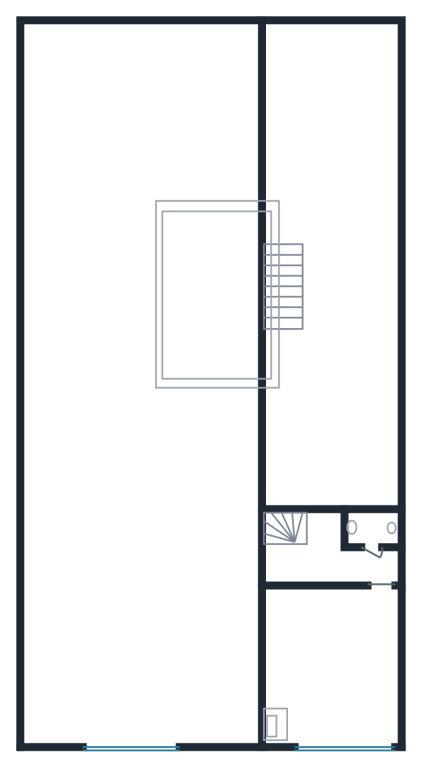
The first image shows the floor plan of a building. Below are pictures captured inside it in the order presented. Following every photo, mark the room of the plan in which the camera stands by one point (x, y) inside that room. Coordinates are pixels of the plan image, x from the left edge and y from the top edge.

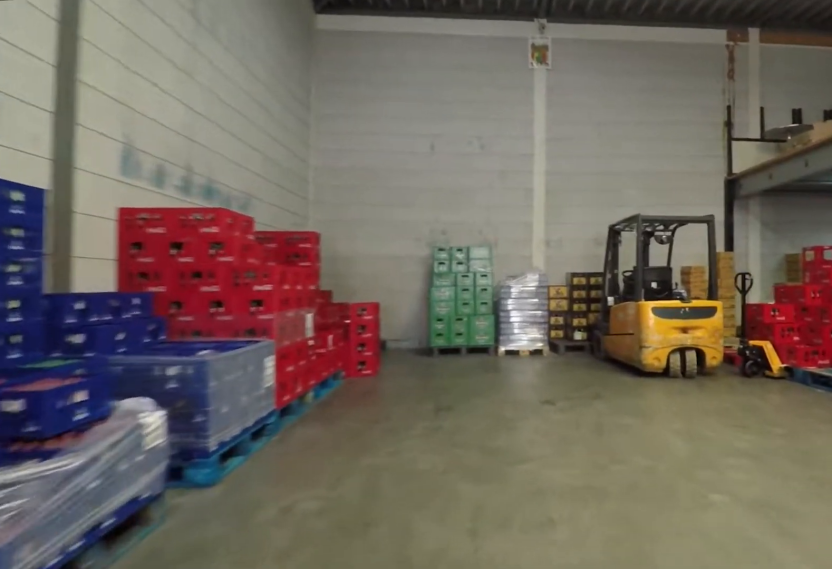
(31, 483)
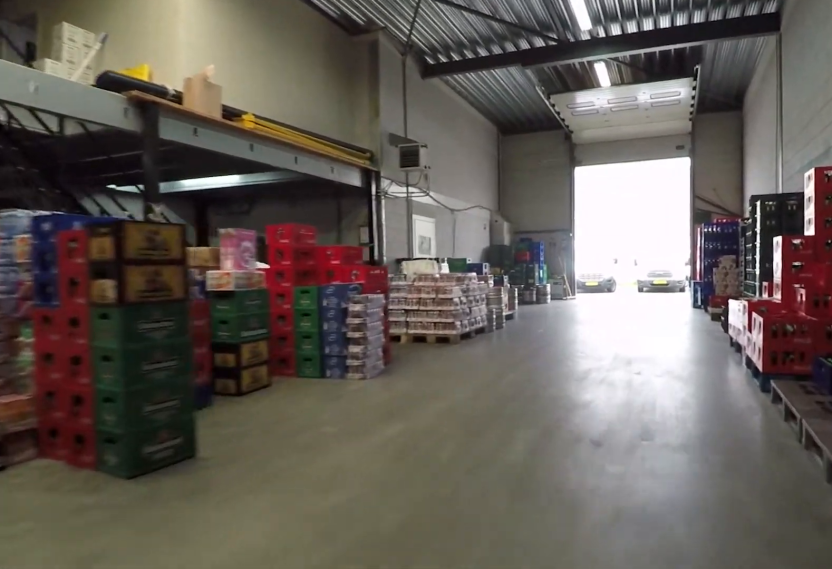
(34, 652)
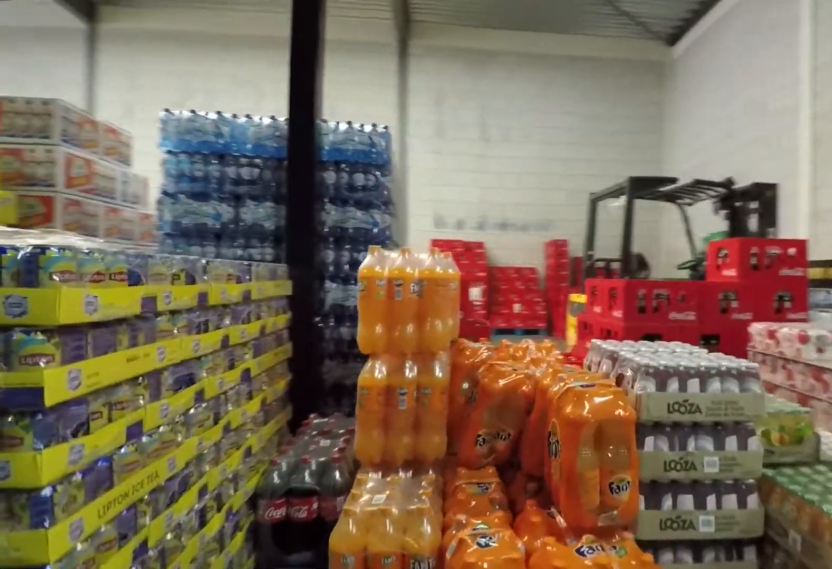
(332, 264)
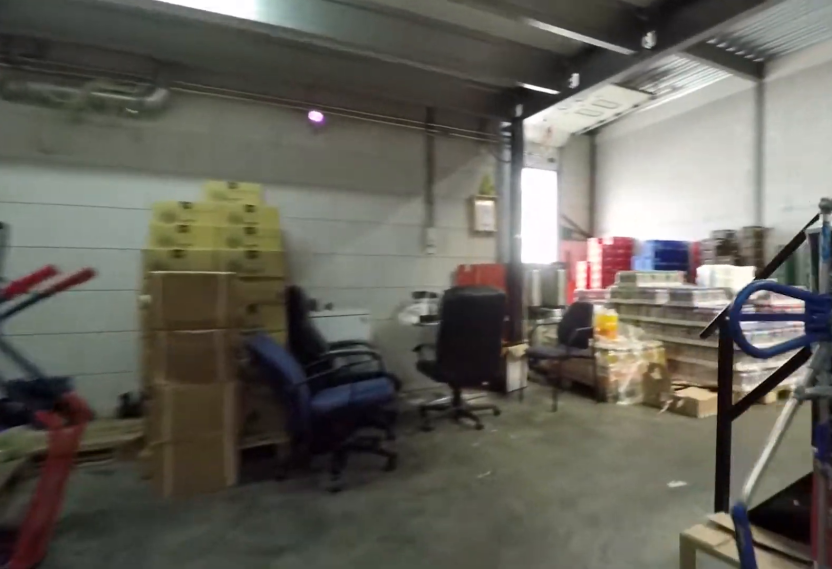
(332, 264)
